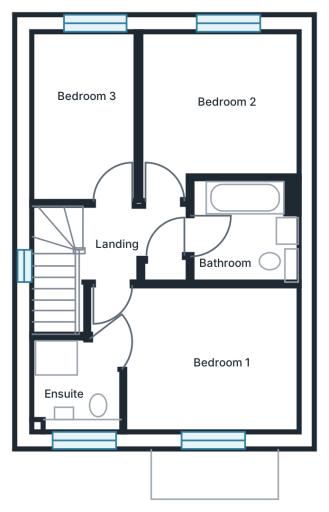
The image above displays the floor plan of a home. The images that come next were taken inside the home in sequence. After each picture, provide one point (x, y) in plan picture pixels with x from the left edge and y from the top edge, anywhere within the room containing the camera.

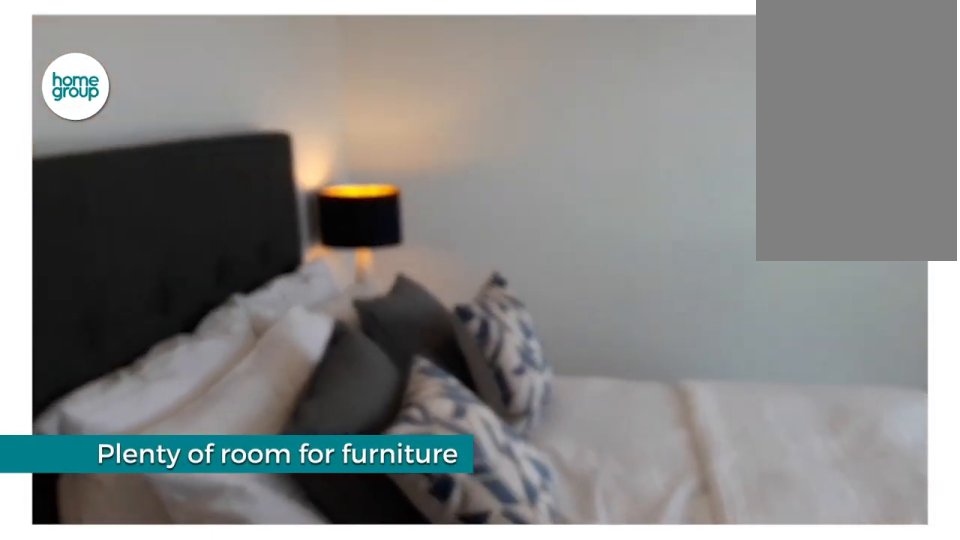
(198, 362)
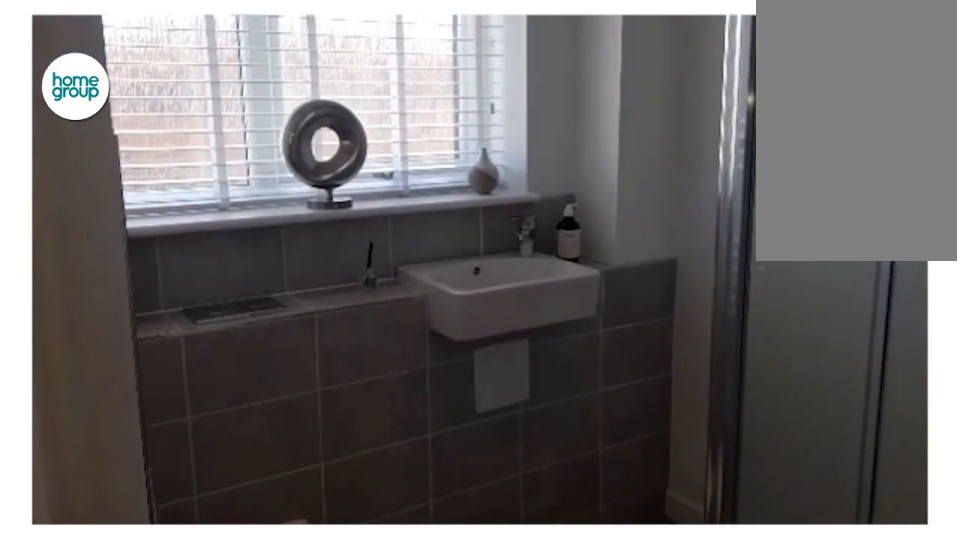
(76, 386)
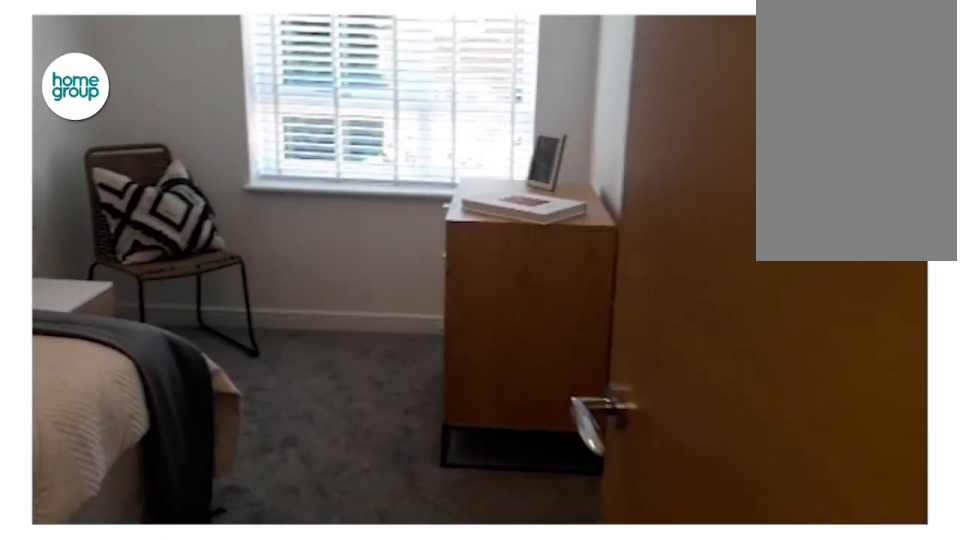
(85, 117)
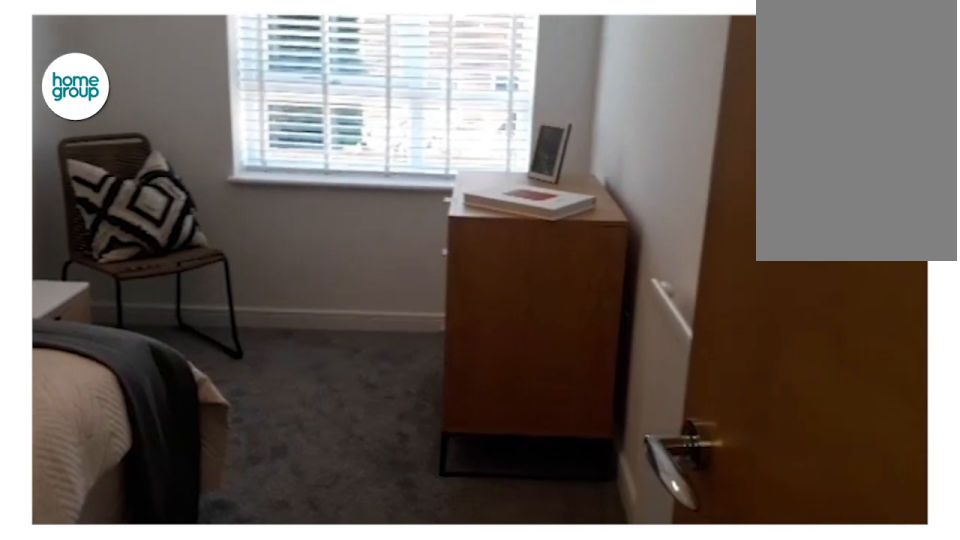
(85, 117)
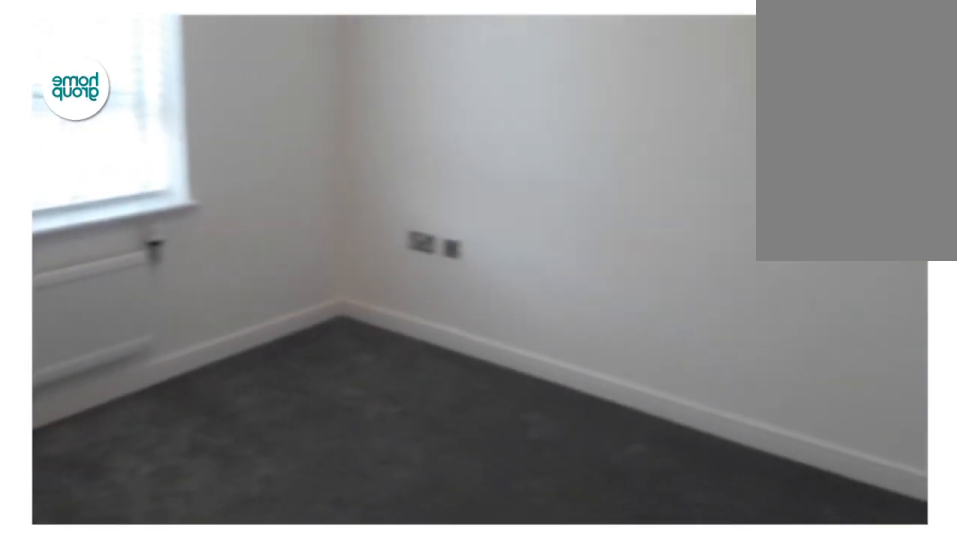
(217, 110)
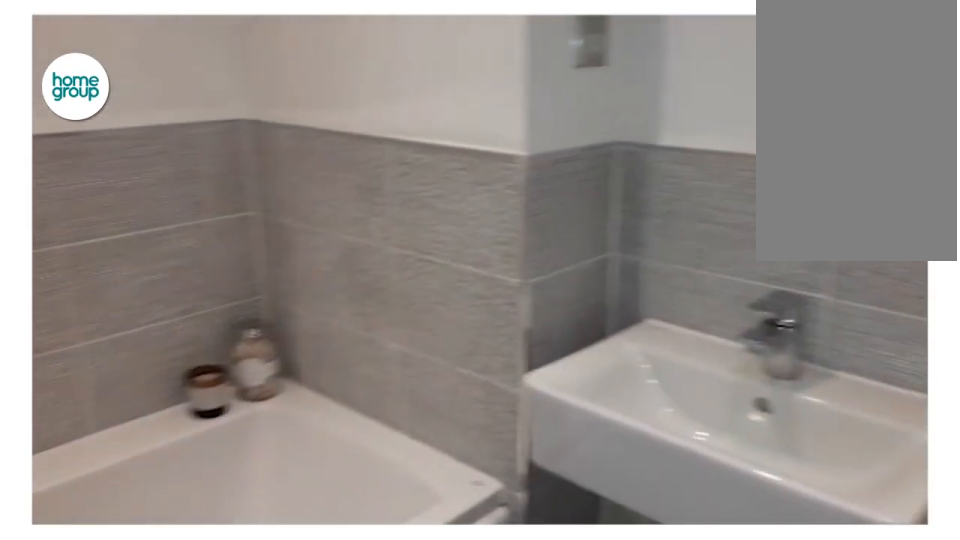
(242, 233)
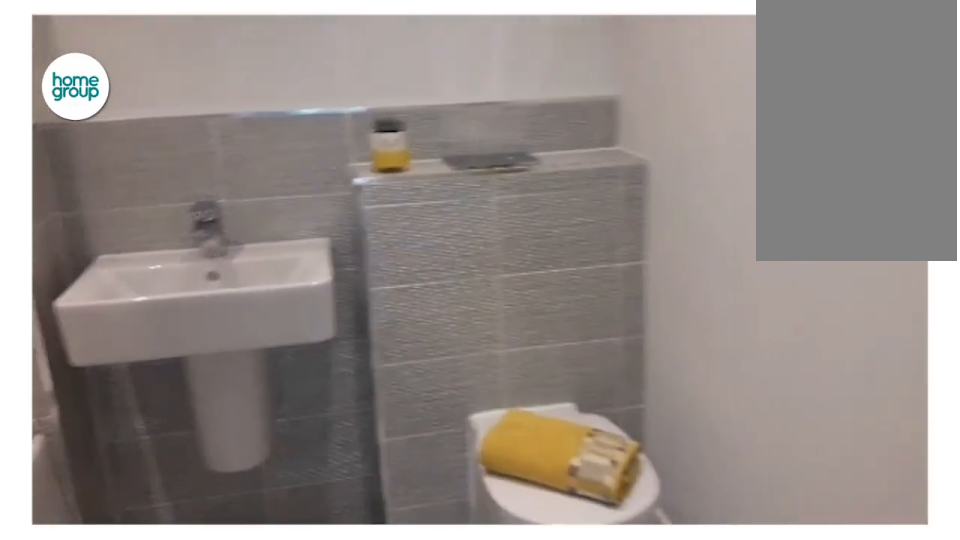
(242, 233)
